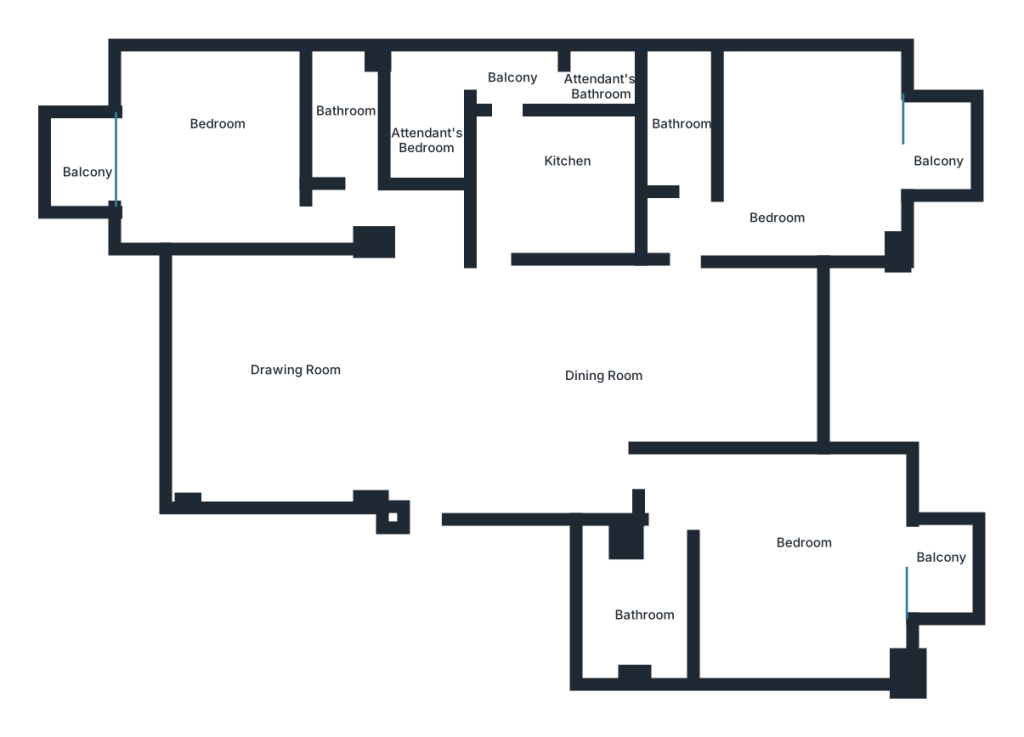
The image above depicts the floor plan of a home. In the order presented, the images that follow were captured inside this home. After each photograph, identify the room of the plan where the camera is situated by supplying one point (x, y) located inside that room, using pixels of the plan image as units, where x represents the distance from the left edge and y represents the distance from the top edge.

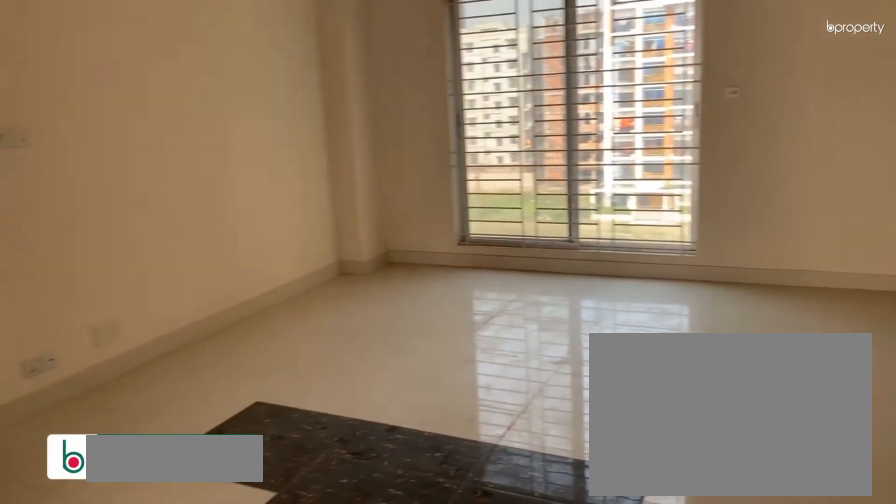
(366, 384)
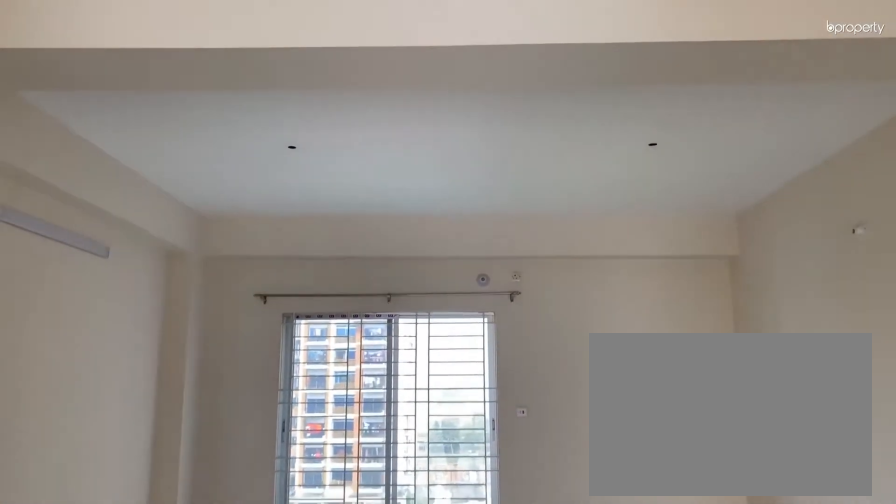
(381, 379)
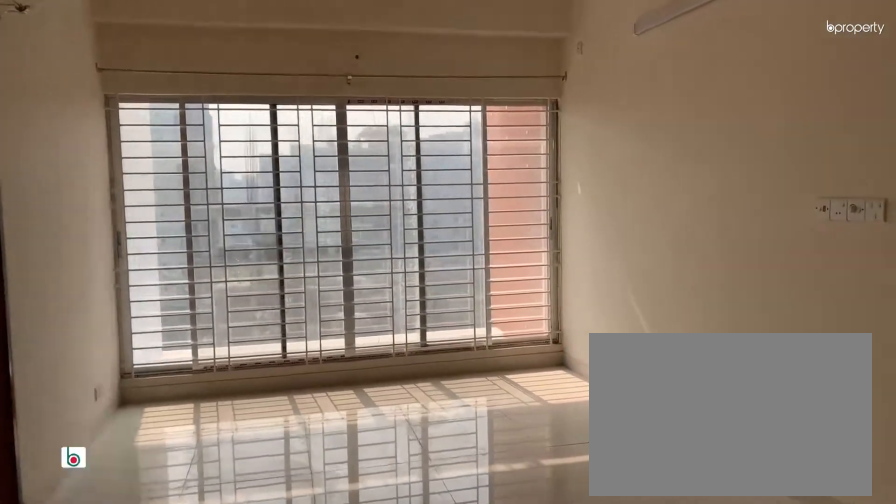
(638, 360)
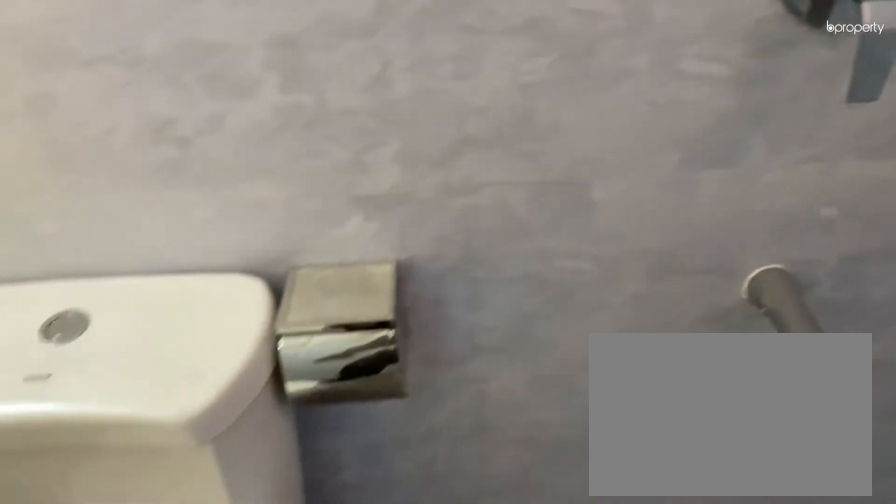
(345, 126)
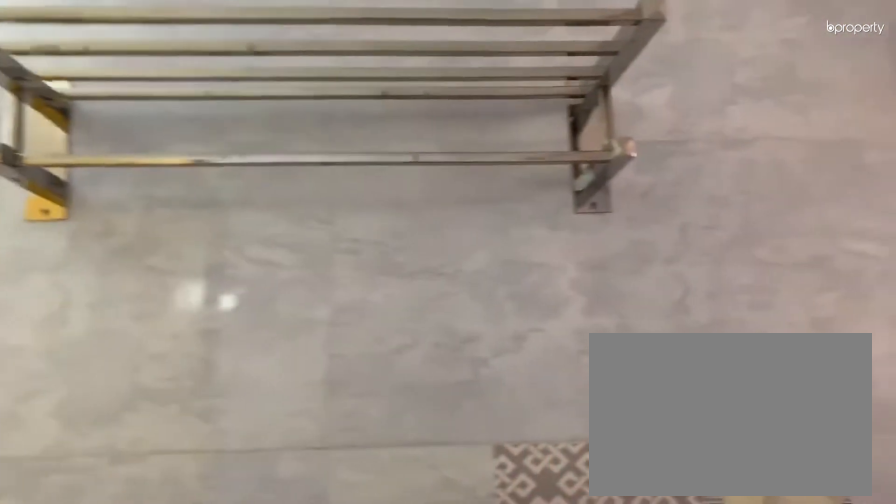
(345, 126)
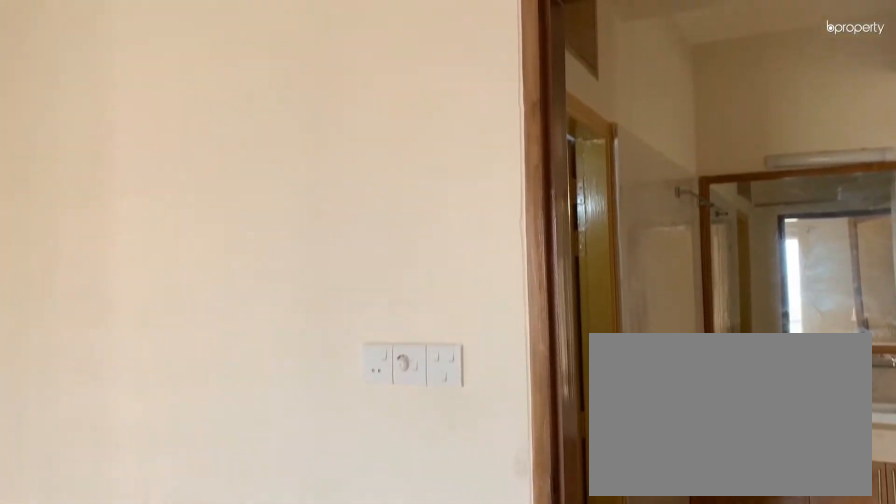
(208, 166)
